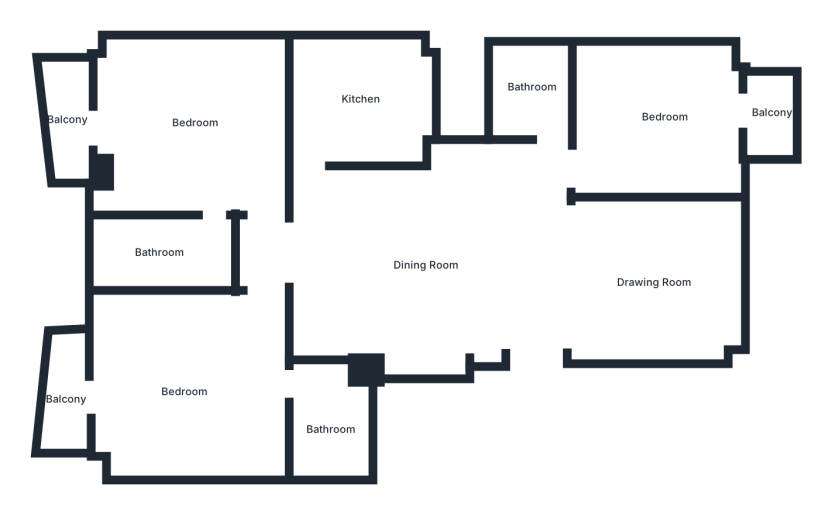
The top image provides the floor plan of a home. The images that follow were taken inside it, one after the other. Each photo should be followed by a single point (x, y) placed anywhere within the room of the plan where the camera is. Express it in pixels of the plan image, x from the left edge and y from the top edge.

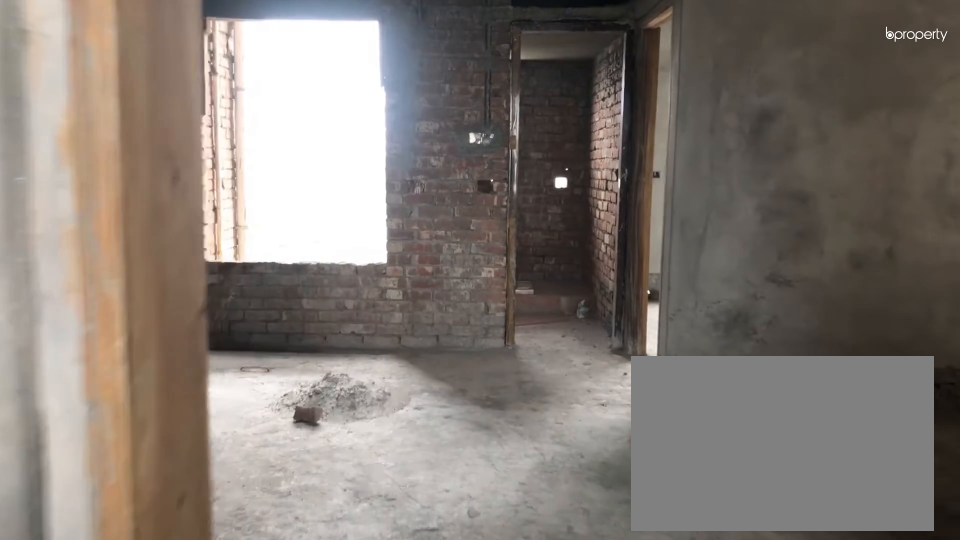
(533, 300)
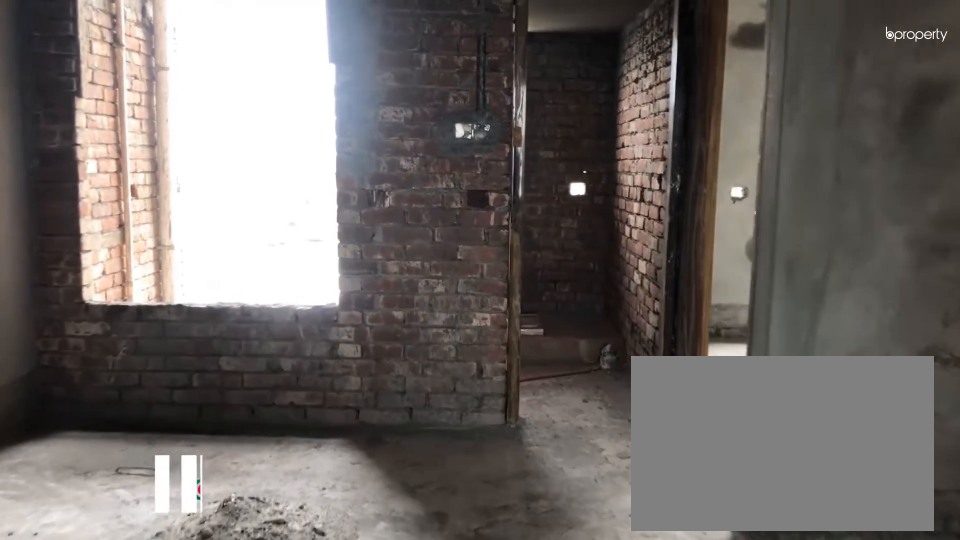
(533, 300)
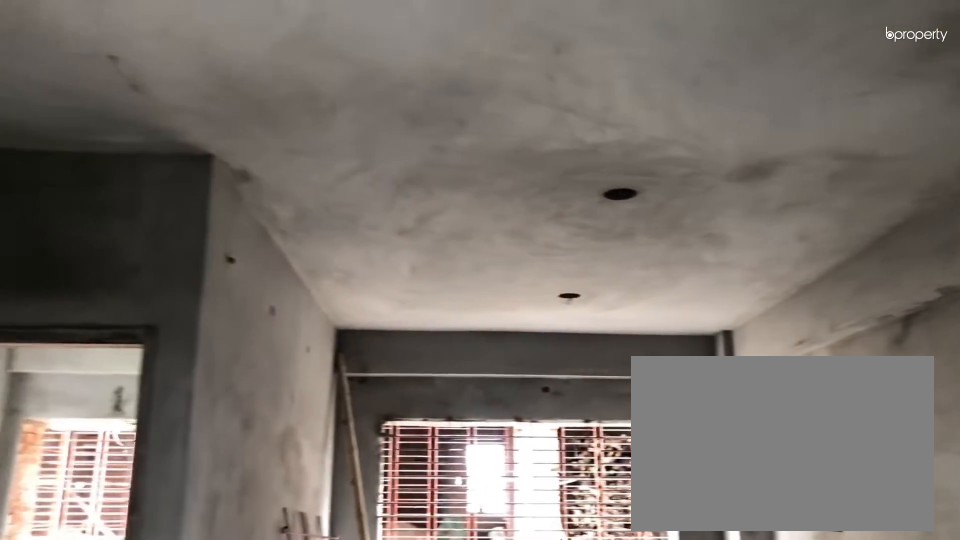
(645, 280)
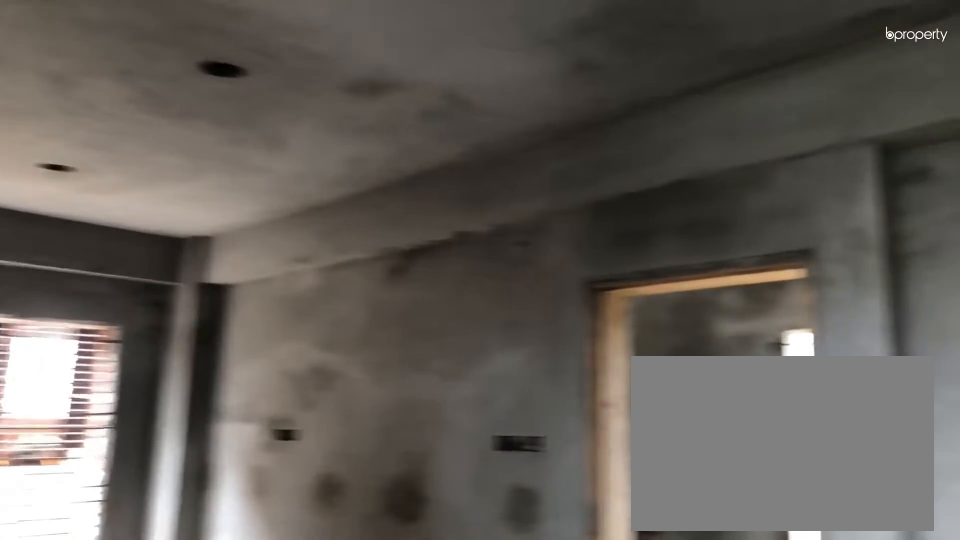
(417, 264)
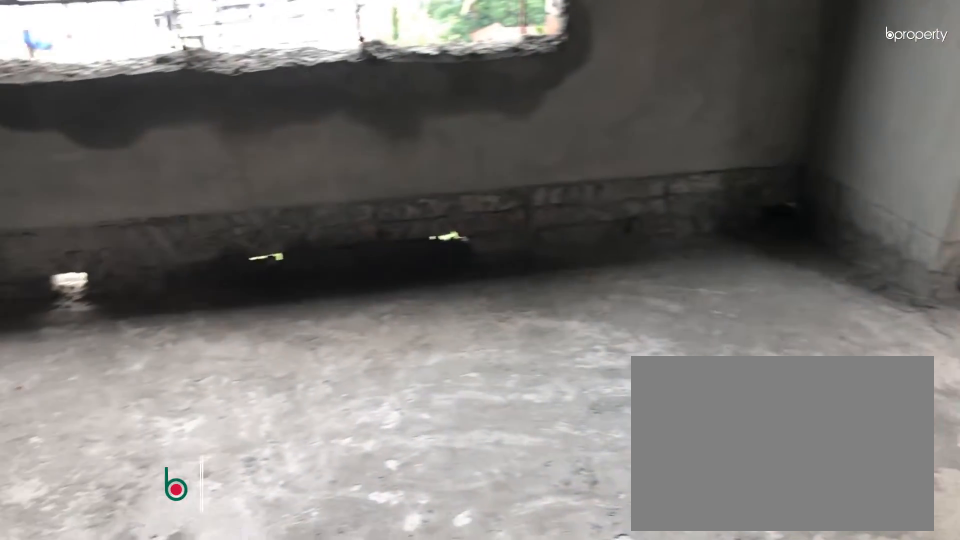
(651, 116)
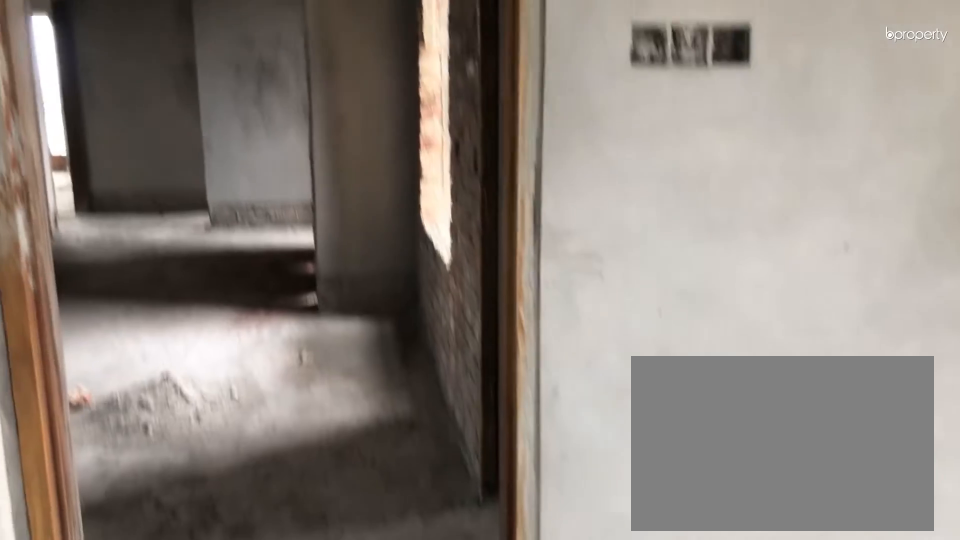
(651, 116)
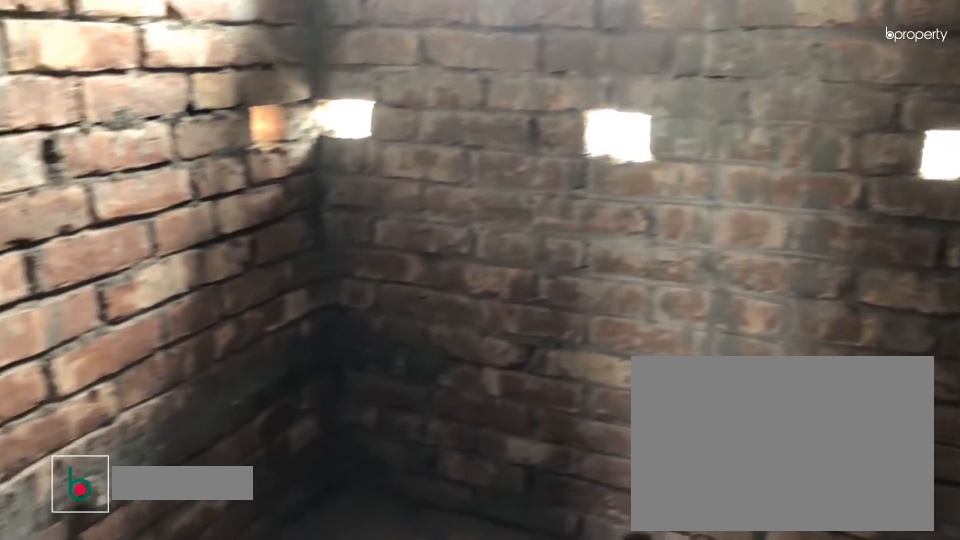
(531, 89)
